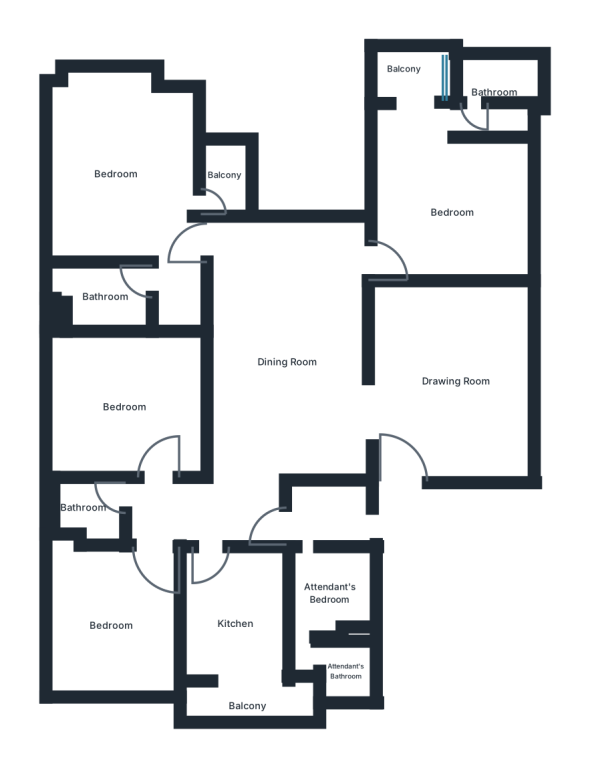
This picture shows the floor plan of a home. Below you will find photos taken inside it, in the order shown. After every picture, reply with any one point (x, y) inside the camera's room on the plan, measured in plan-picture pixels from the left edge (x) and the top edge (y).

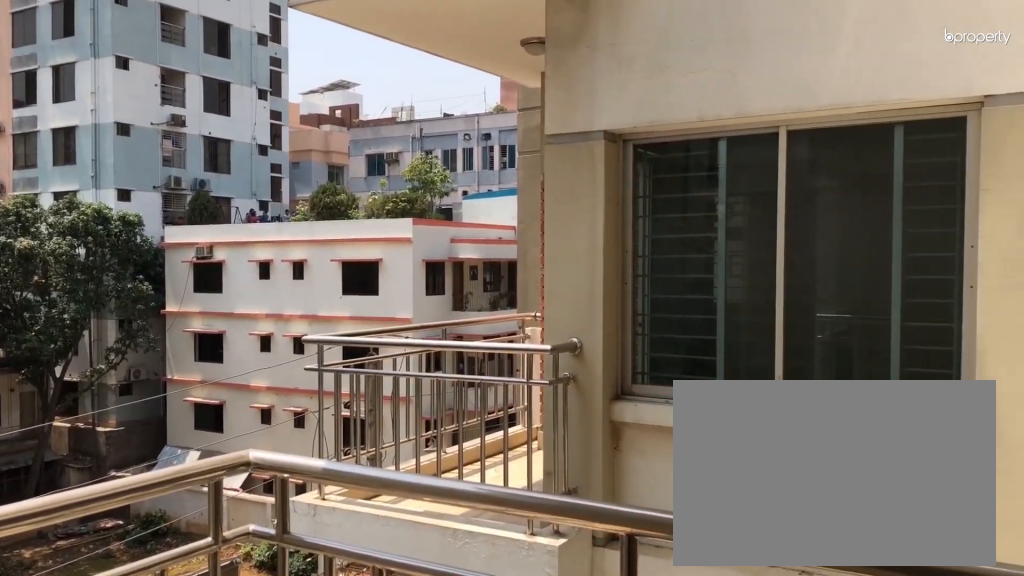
(224, 175)
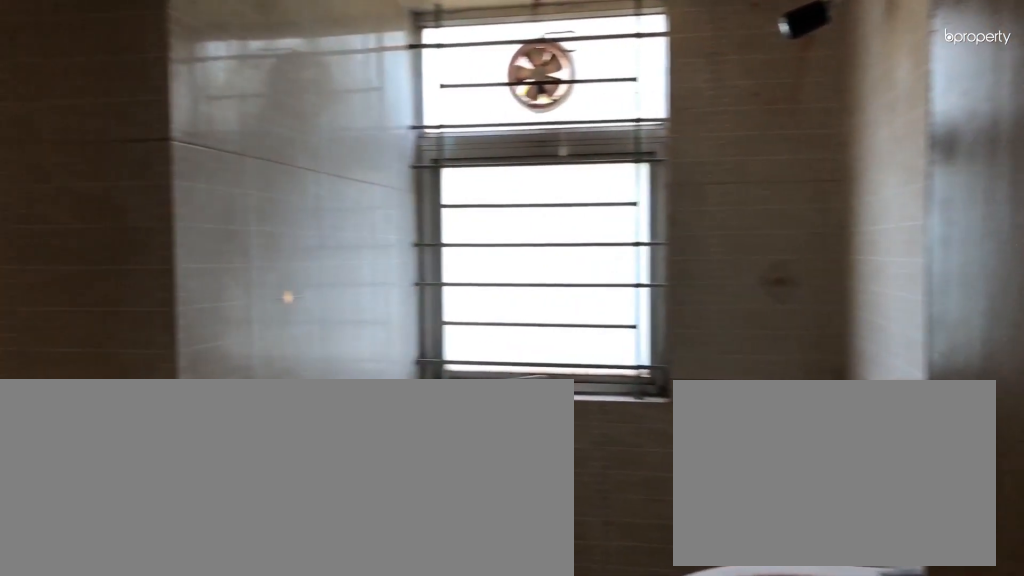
(80, 508)
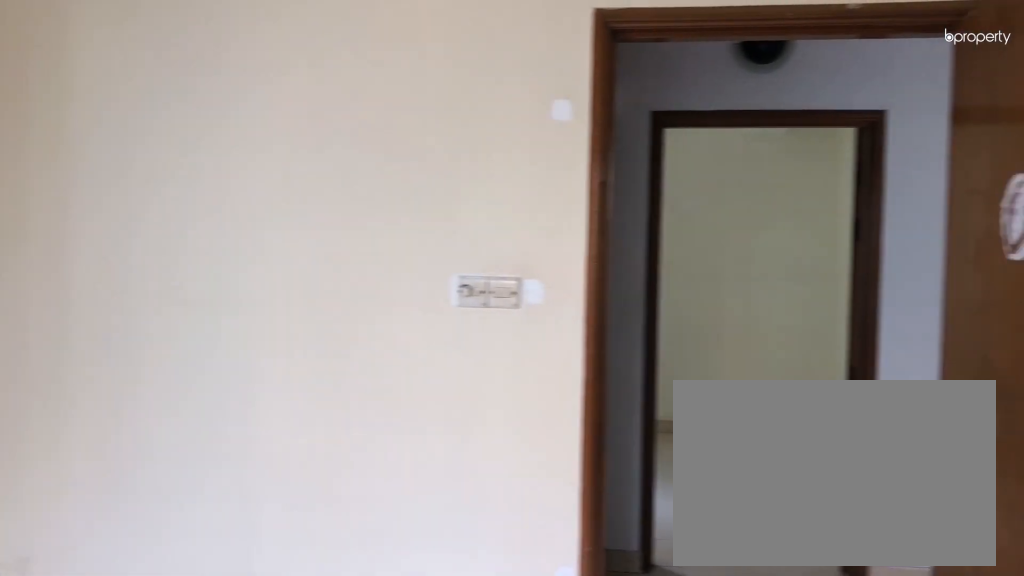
(110, 627)
